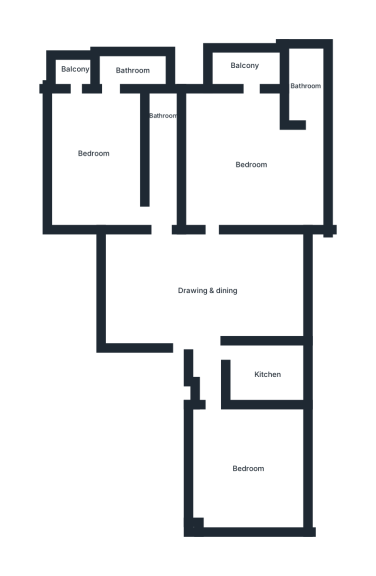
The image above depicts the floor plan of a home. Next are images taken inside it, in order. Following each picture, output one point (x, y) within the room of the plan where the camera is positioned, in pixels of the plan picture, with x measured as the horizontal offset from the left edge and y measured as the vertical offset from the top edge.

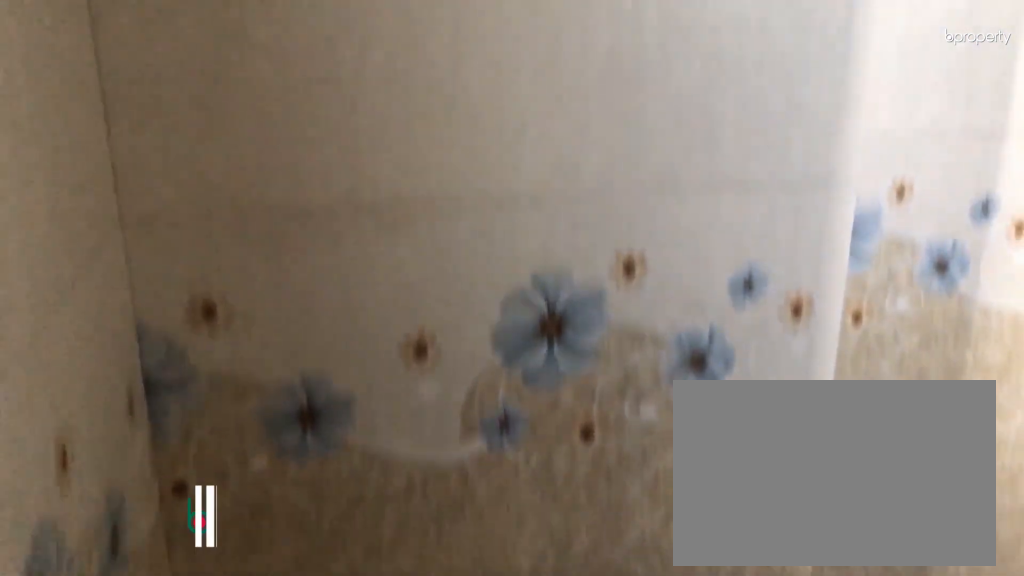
(305, 84)
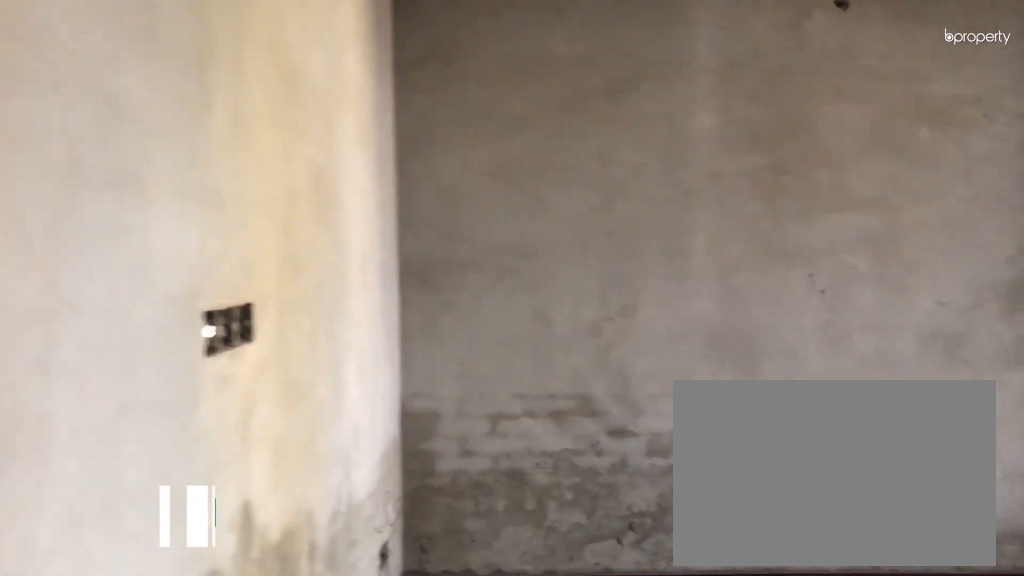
(94, 152)
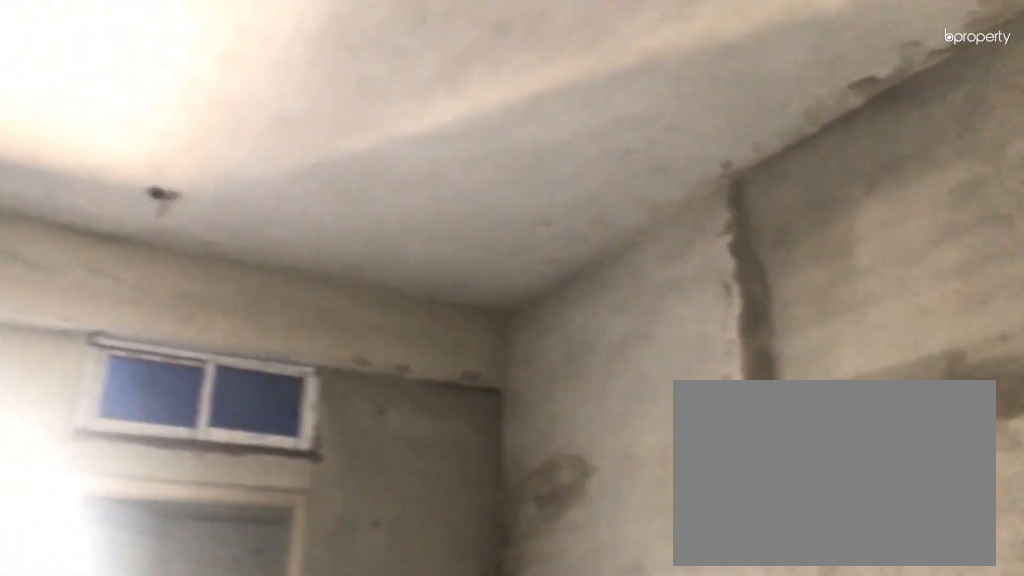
(94, 152)
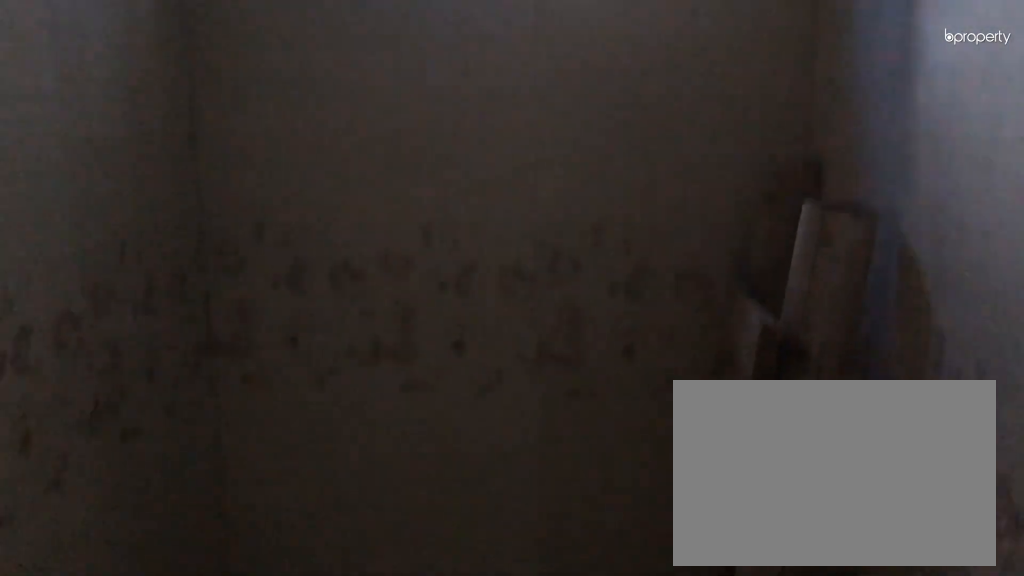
(135, 68)
